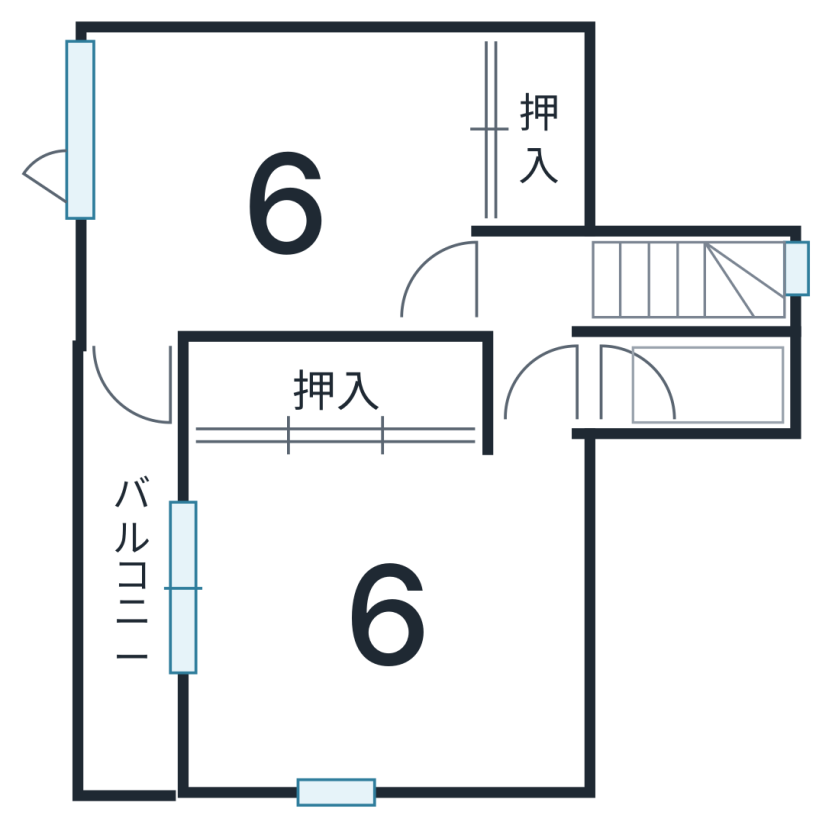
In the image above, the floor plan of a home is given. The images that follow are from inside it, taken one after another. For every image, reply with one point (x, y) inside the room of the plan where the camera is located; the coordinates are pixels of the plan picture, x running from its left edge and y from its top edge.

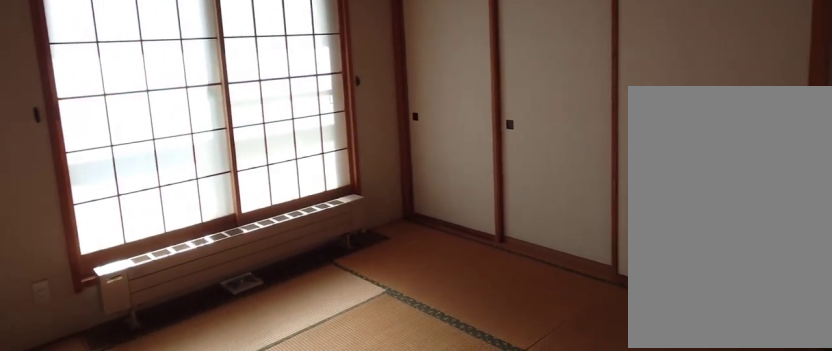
(385, 583)
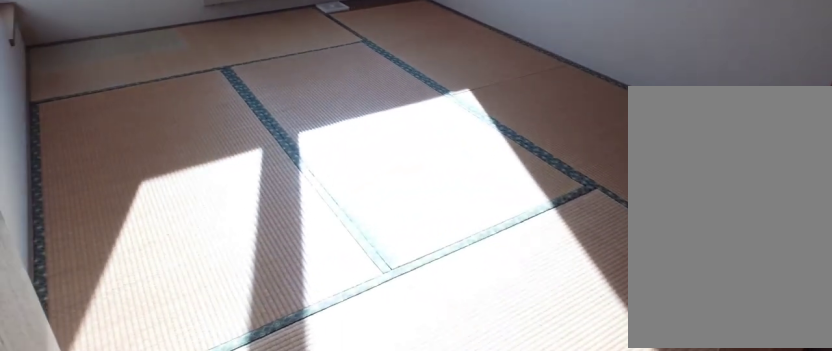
(301, 213)
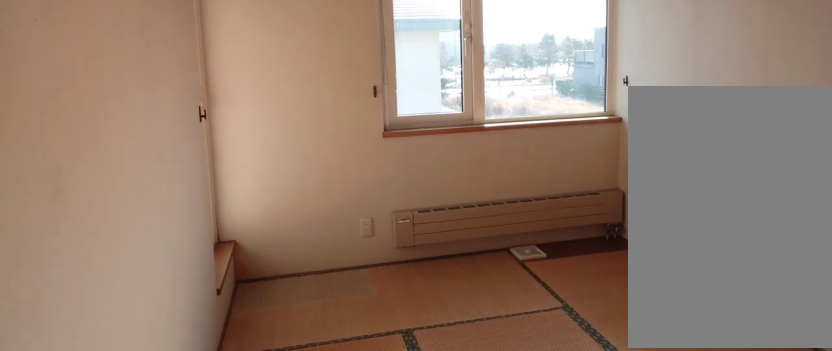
(301, 213)
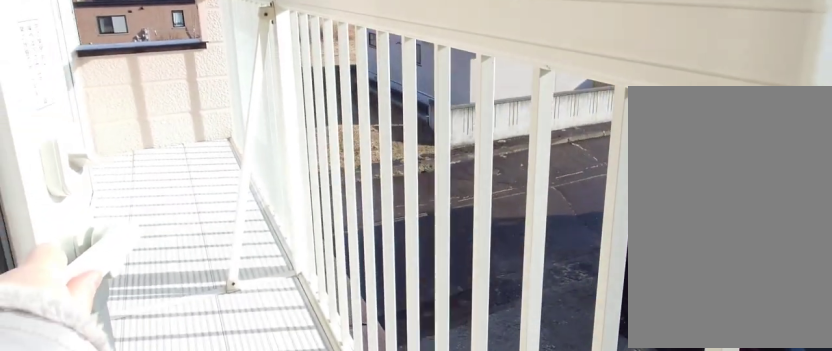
(135, 570)
